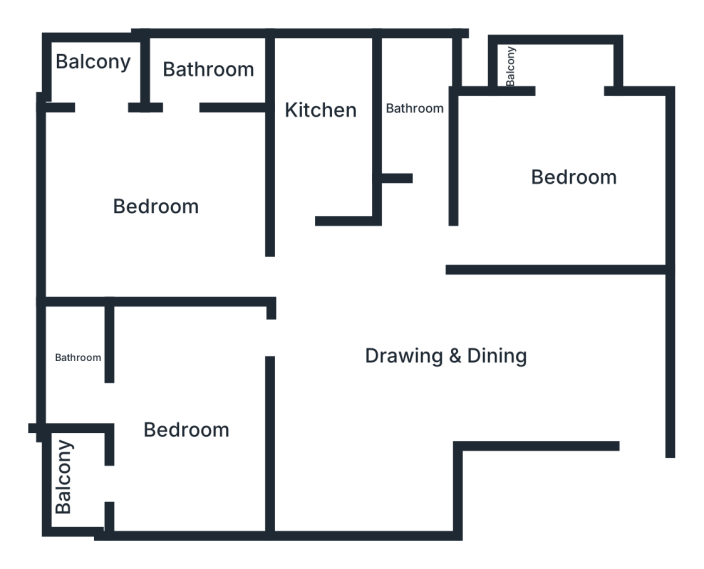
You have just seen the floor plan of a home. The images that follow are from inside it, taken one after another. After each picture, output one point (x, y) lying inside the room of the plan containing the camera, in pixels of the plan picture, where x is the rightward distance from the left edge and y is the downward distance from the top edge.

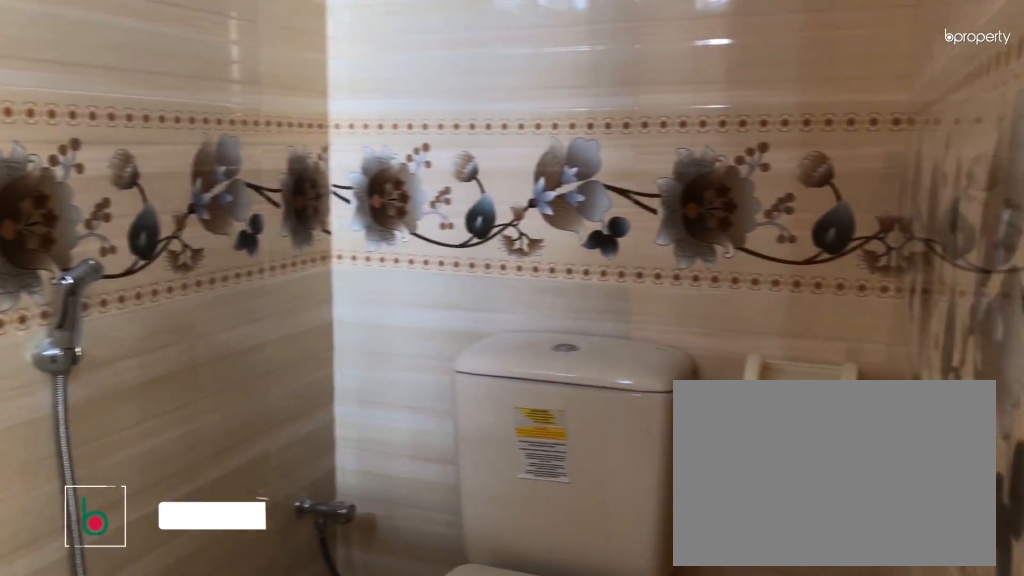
(213, 73)
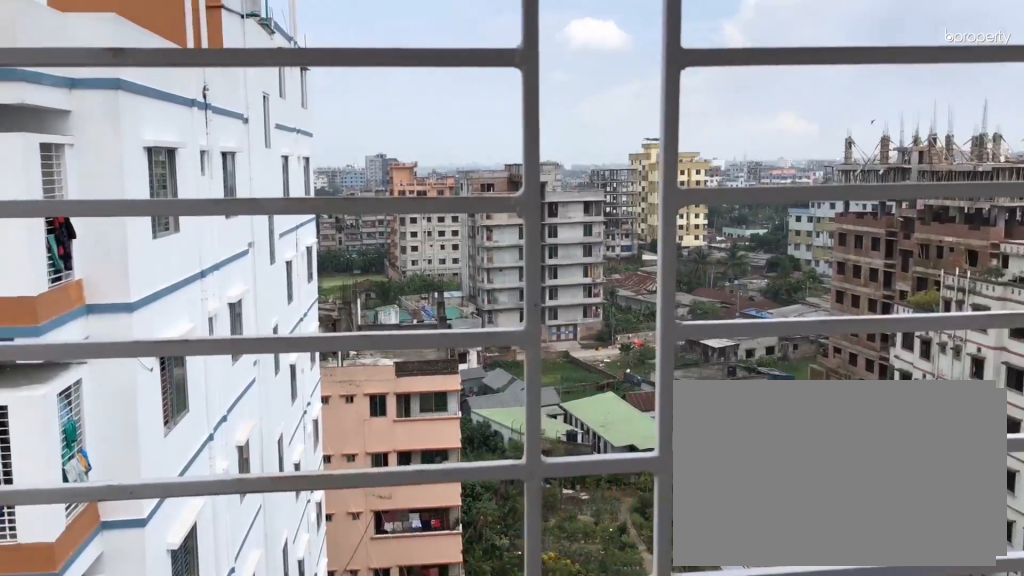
(90, 71)
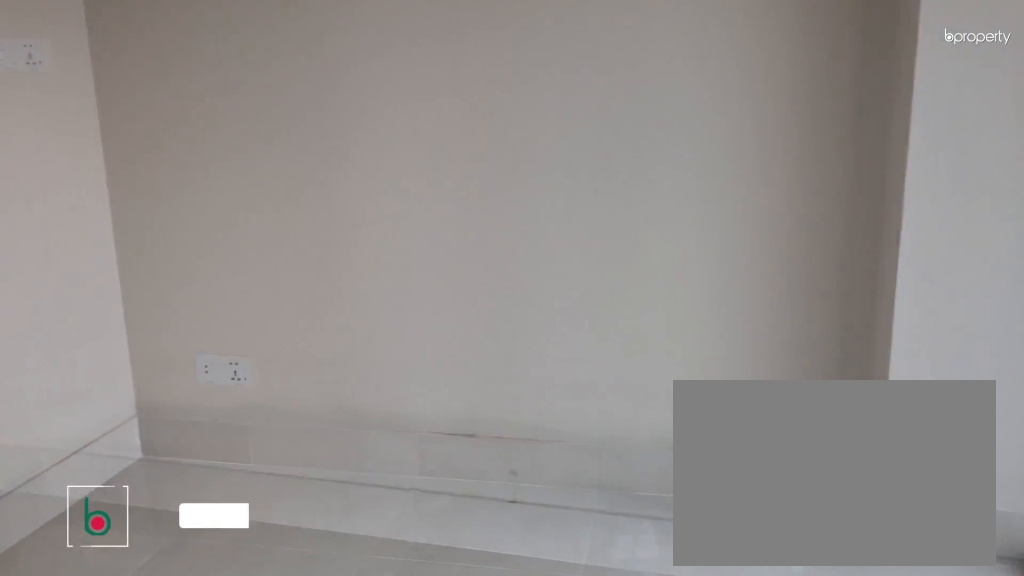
(188, 416)
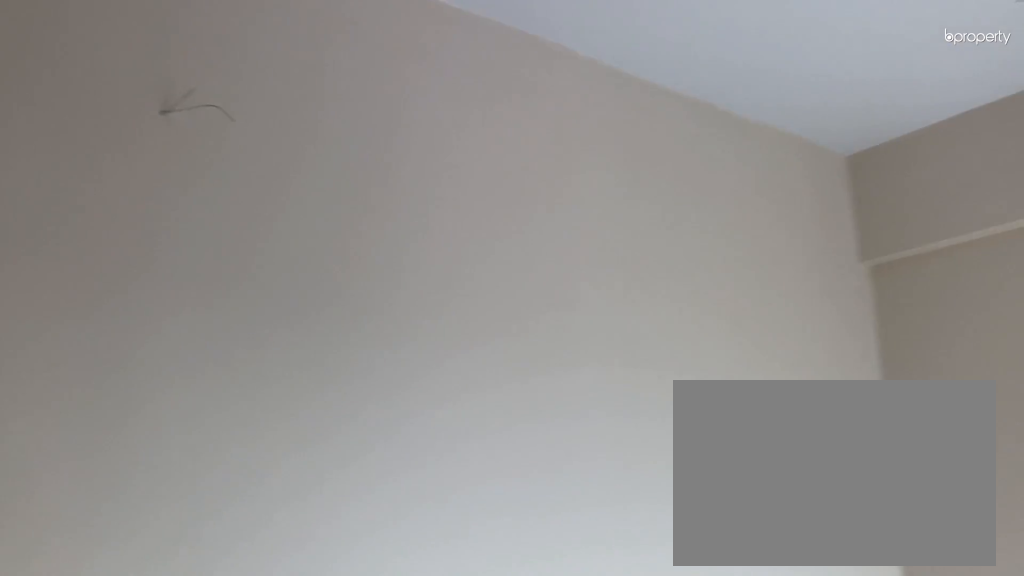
(188, 416)
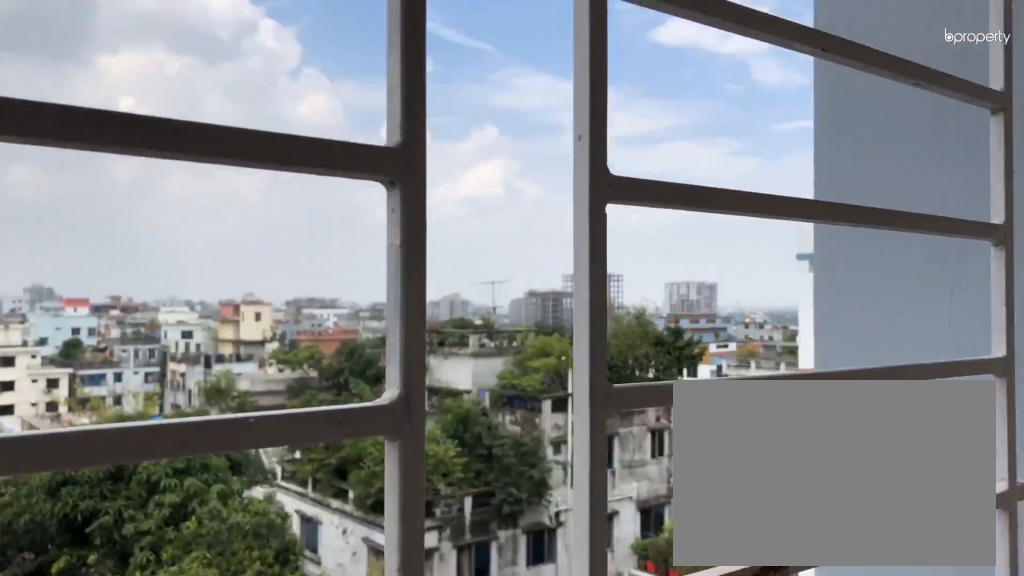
(74, 479)
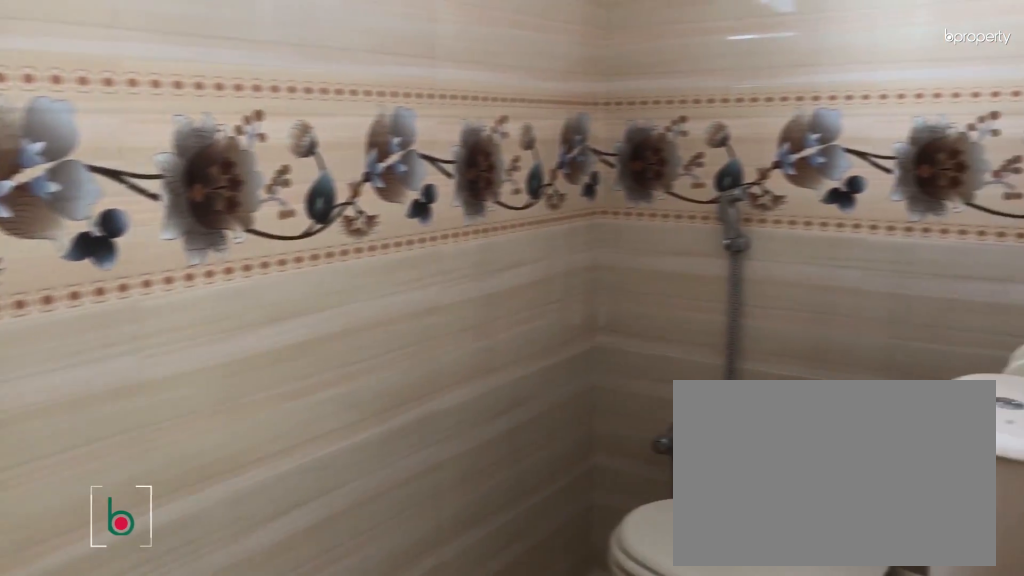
(73, 361)
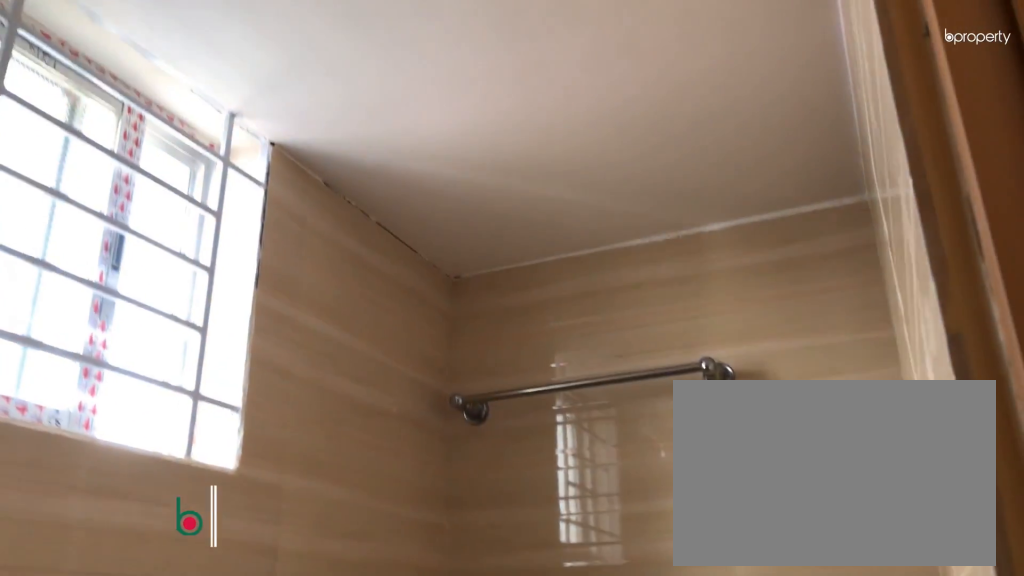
(73, 361)
